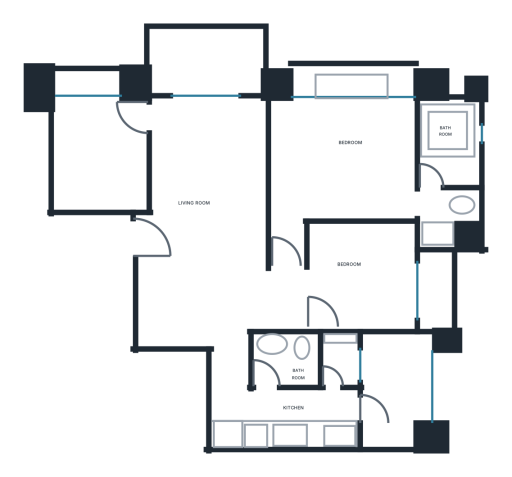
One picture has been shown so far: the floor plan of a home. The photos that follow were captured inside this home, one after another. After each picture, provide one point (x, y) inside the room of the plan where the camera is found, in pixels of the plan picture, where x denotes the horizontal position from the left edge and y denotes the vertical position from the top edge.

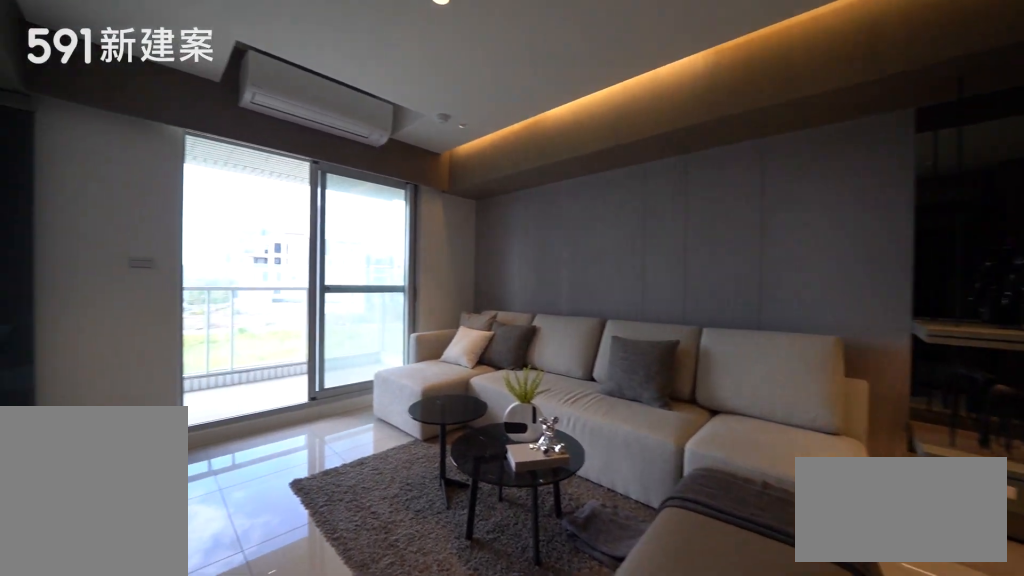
(206, 176)
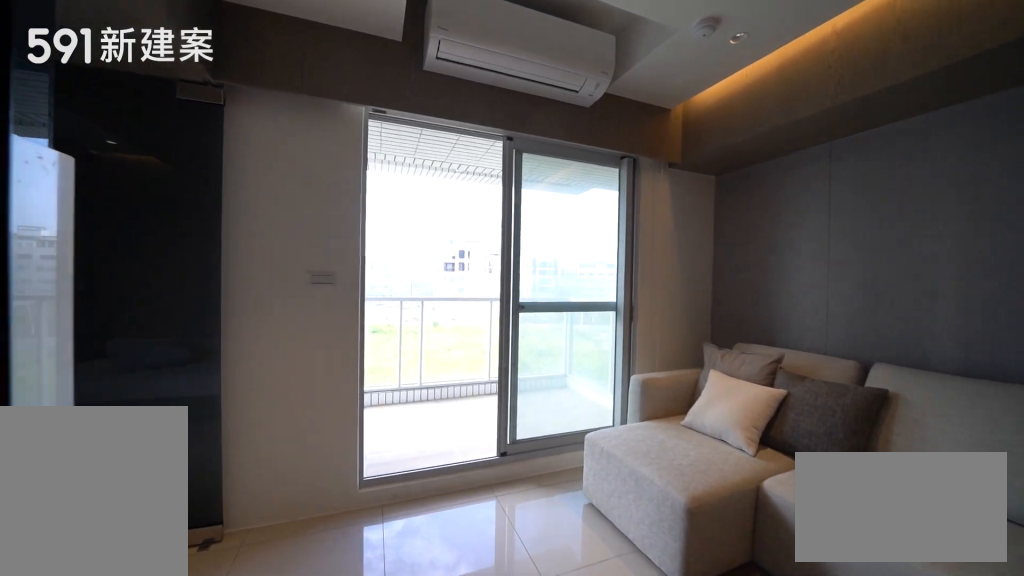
(206, 176)
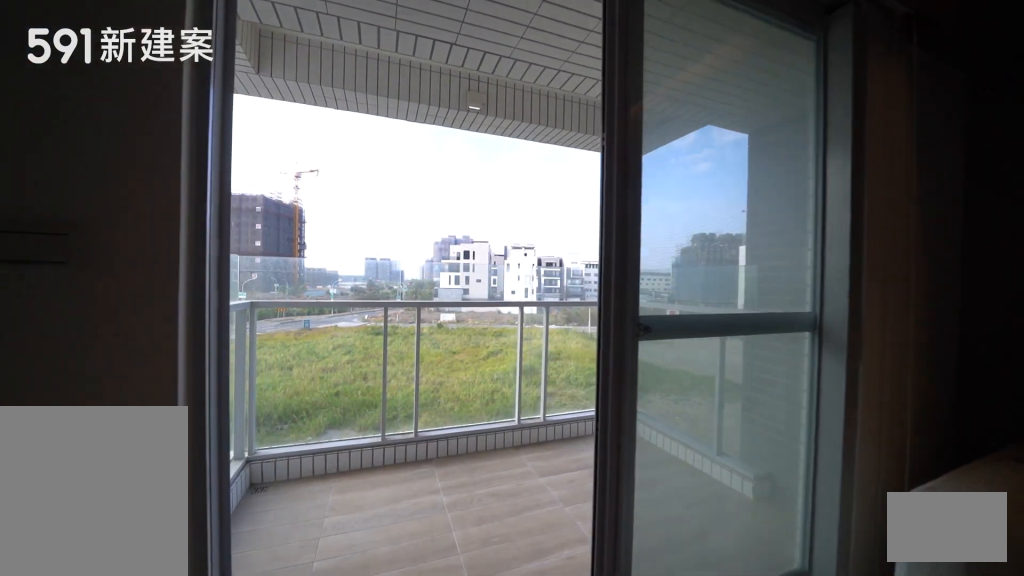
(203, 62)
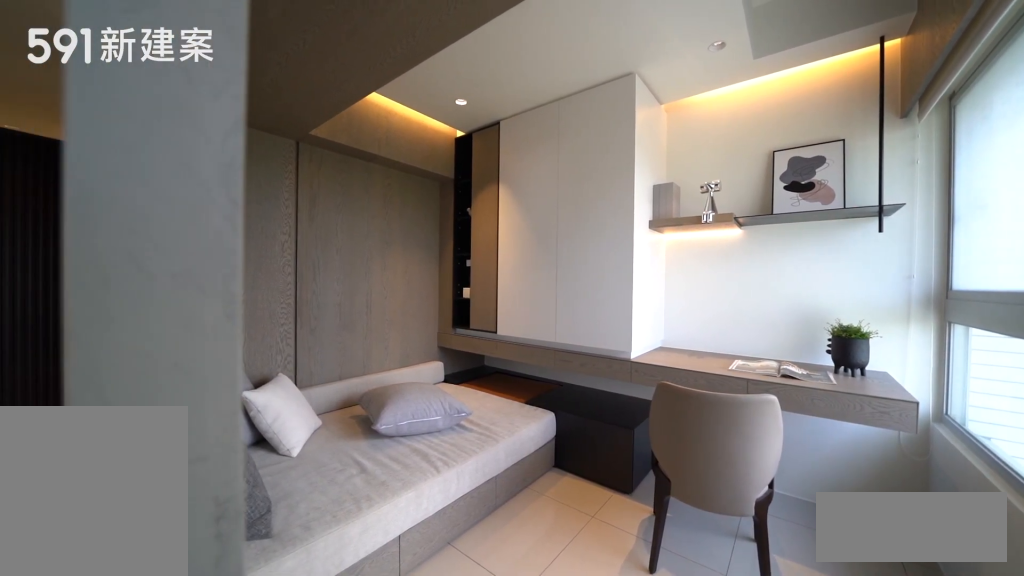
(96, 154)
